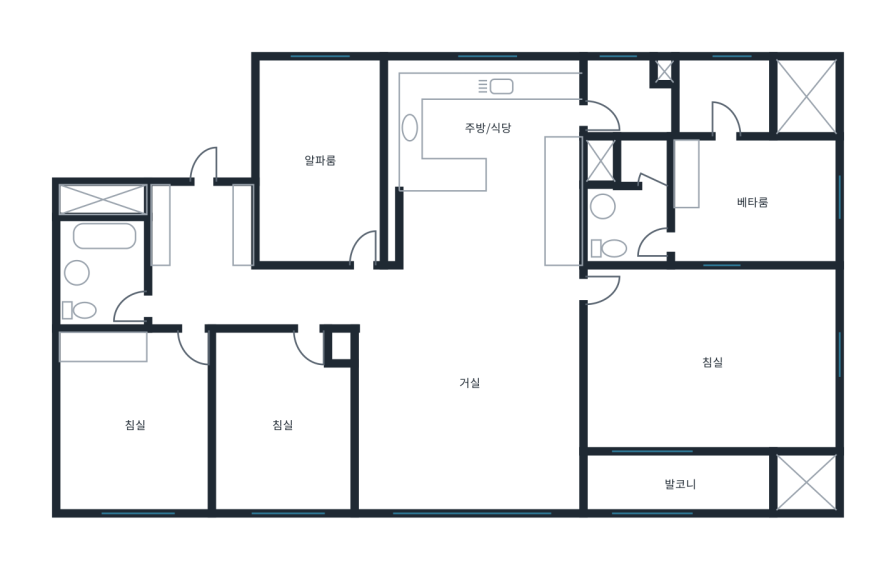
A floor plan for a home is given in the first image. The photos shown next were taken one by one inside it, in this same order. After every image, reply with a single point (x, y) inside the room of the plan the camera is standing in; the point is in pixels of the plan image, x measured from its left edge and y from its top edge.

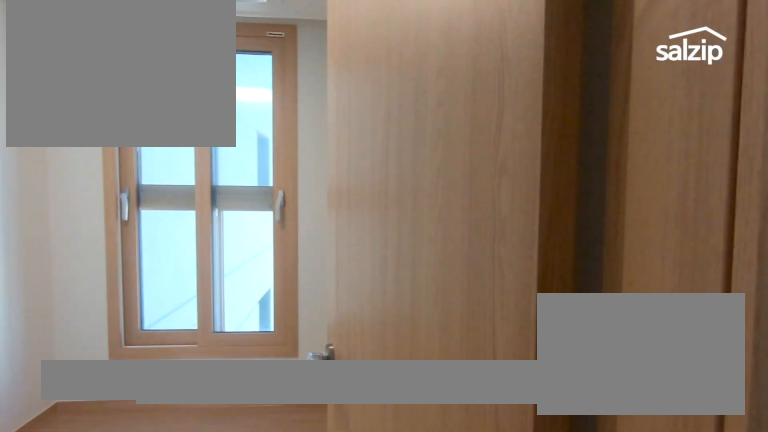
(321, 163)
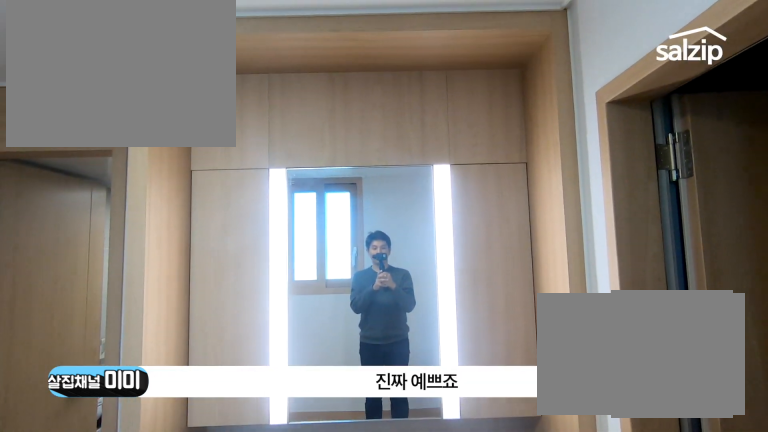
(746, 202)
